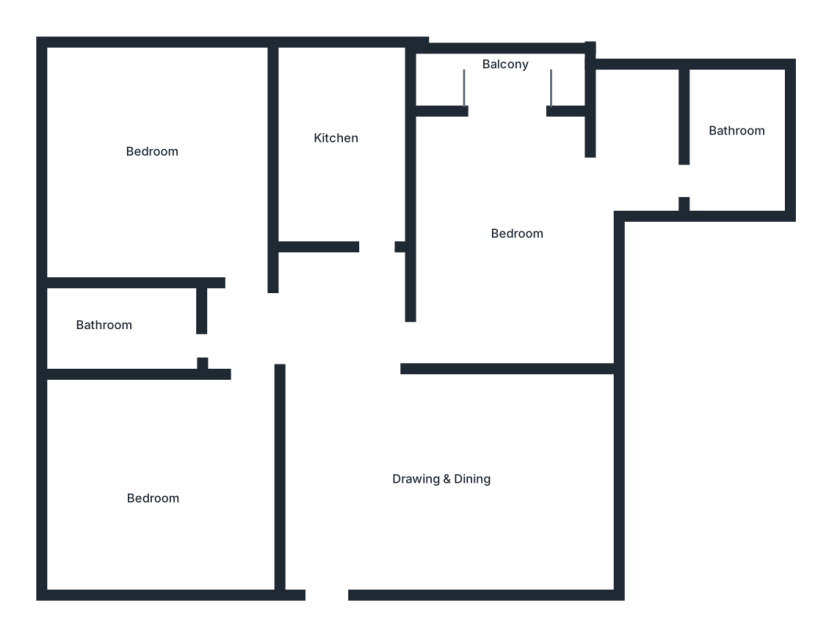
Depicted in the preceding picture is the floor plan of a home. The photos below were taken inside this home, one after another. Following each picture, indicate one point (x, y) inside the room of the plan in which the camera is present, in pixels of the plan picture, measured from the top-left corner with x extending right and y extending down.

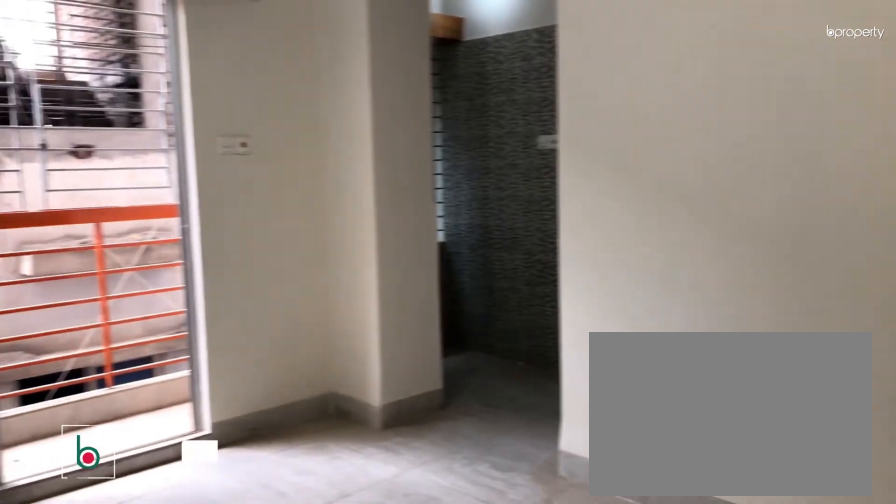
(514, 223)
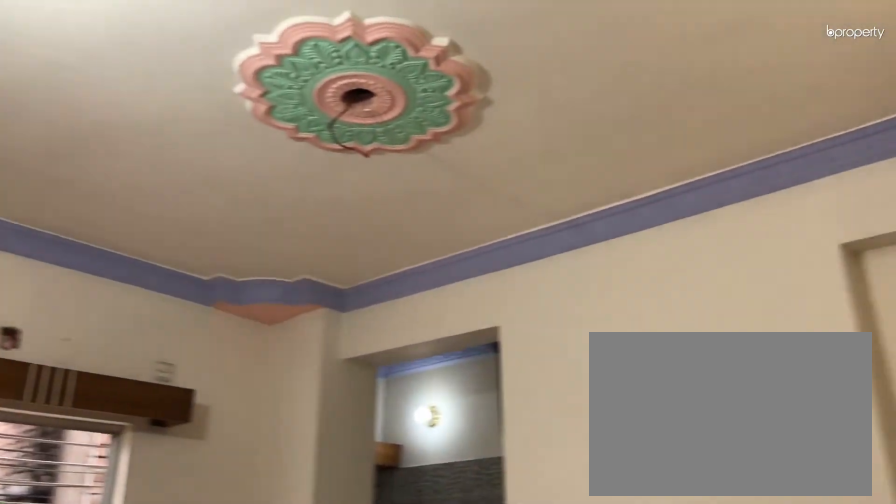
(514, 223)
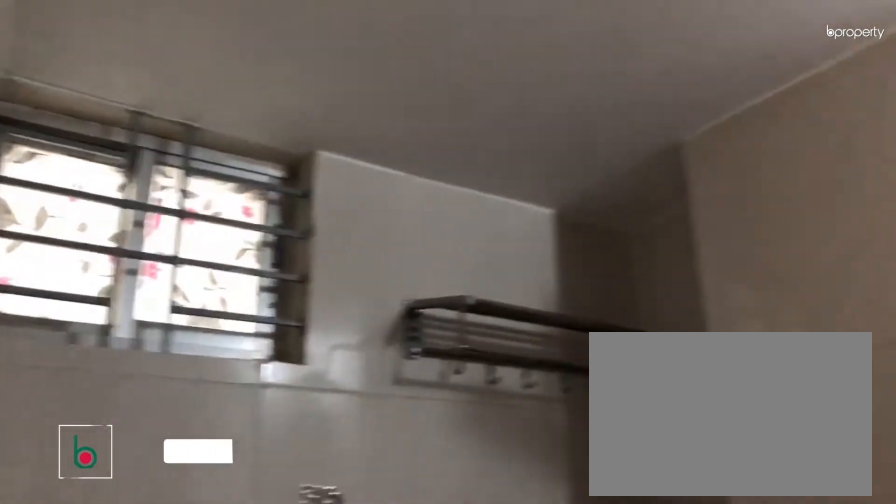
(732, 139)
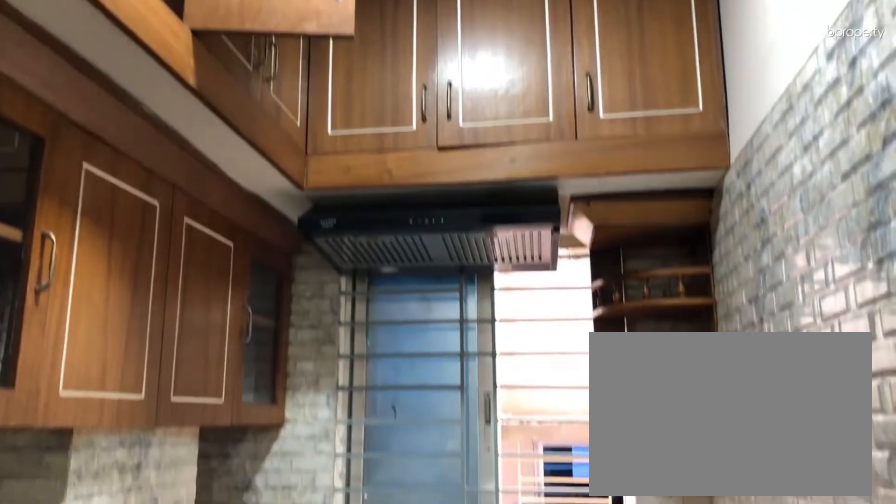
(338, 146)
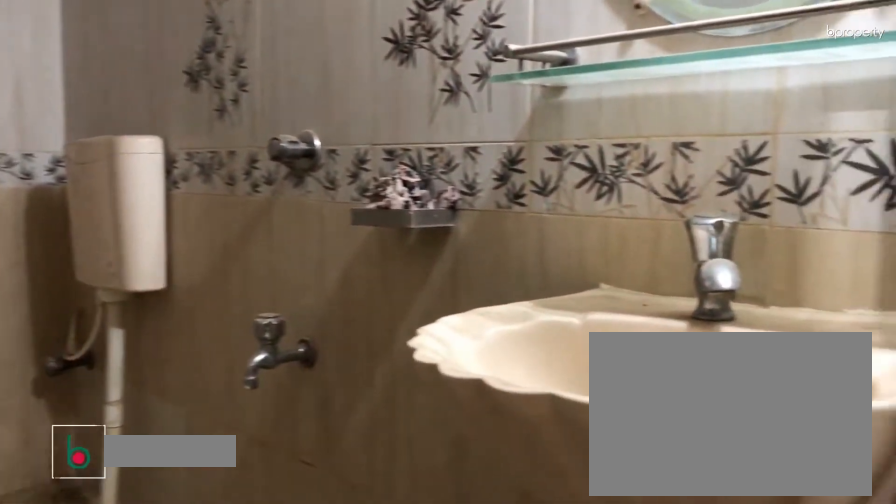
(125, 333)
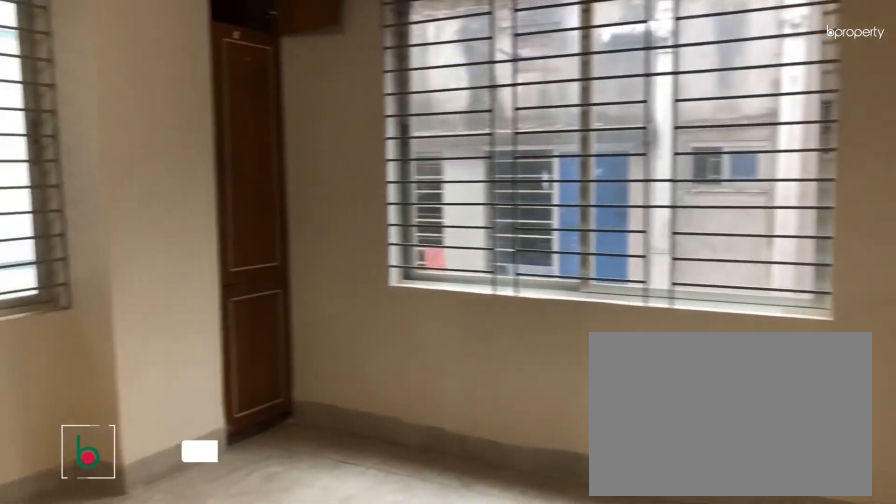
(146, 160)
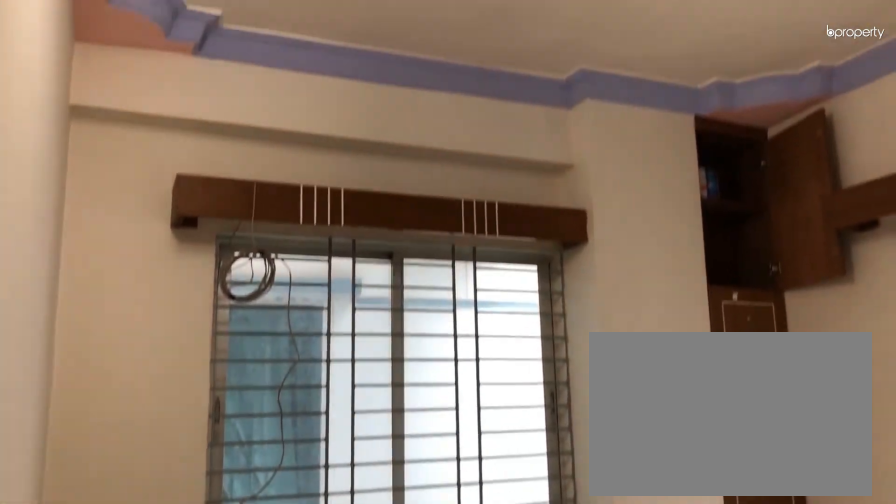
(146, 160)
